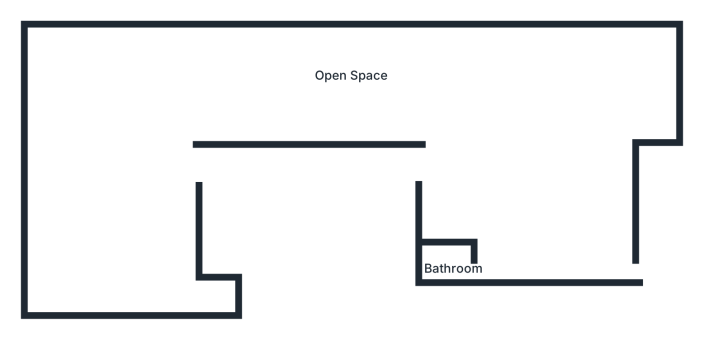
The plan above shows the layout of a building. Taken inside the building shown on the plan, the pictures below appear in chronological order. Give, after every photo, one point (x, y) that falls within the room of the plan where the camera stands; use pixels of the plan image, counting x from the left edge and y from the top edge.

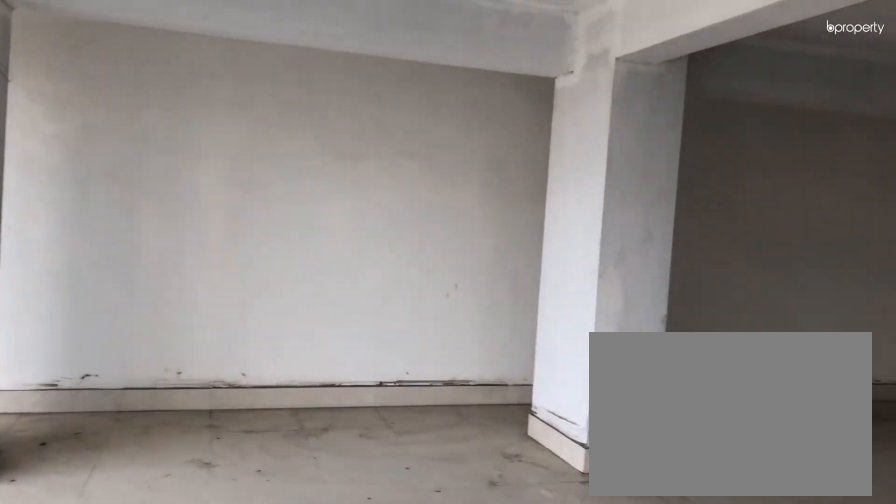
(137, 86)
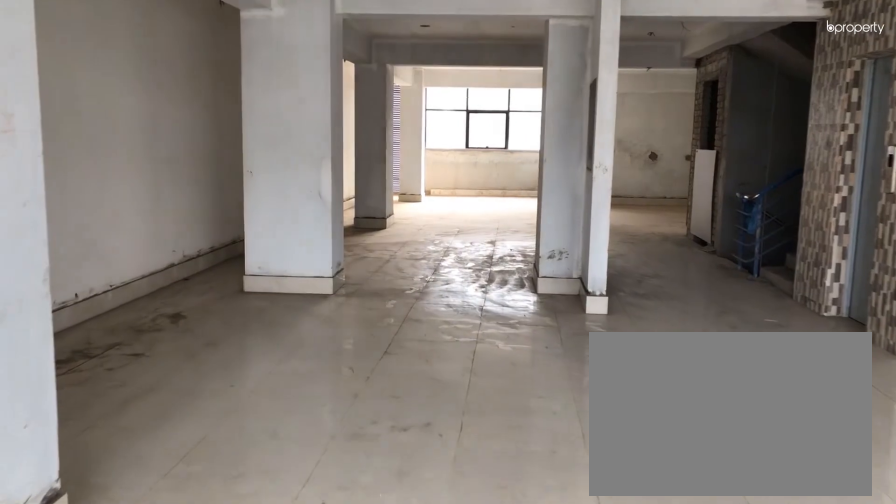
(254, 69)
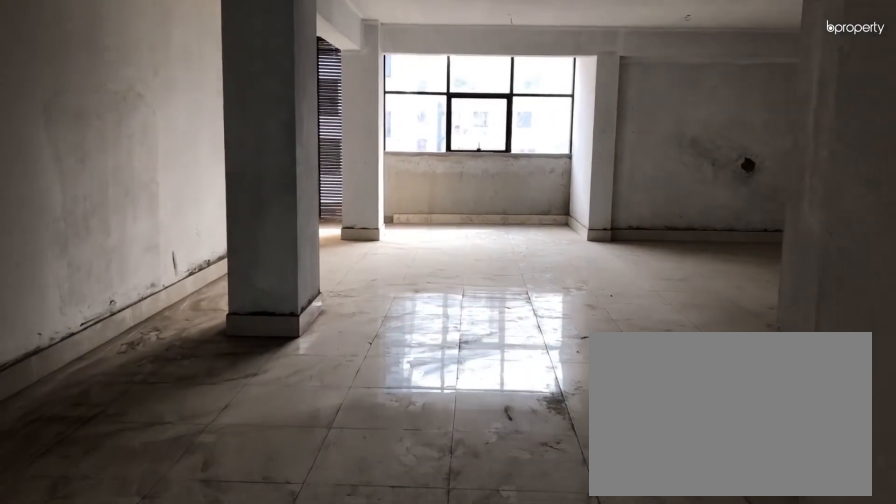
(345, 66)
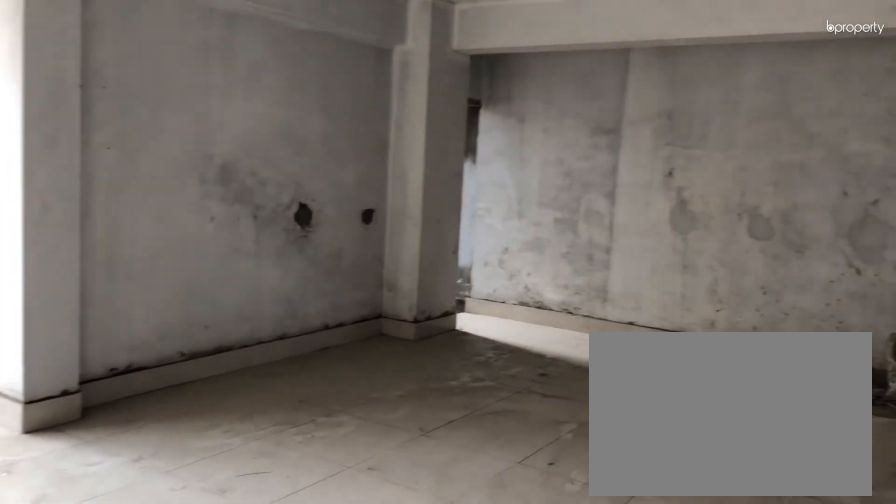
(536, 86)
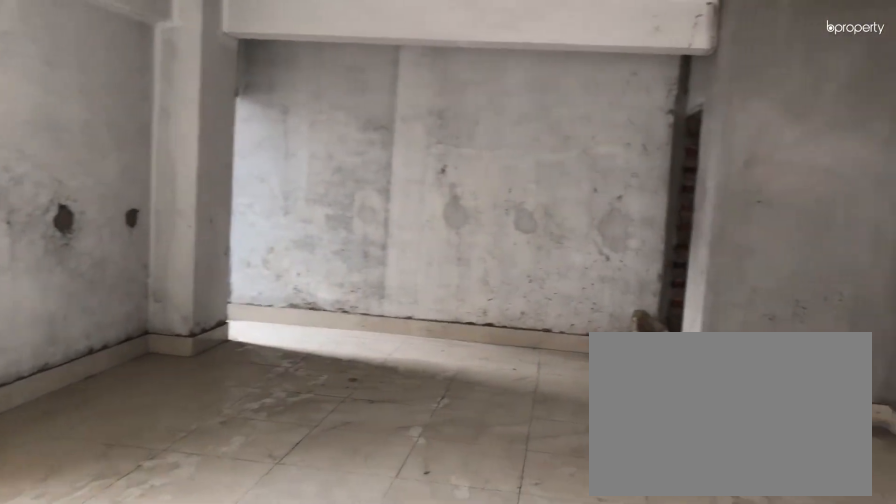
(536, 86)
